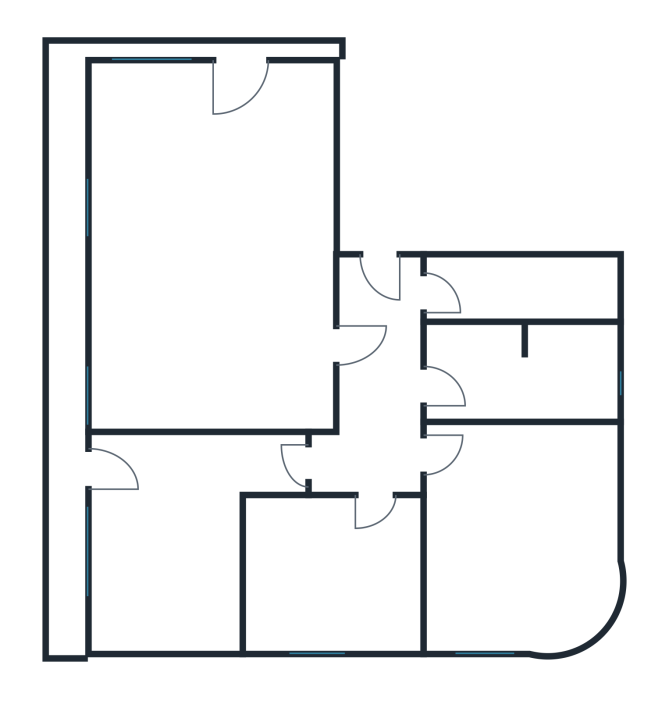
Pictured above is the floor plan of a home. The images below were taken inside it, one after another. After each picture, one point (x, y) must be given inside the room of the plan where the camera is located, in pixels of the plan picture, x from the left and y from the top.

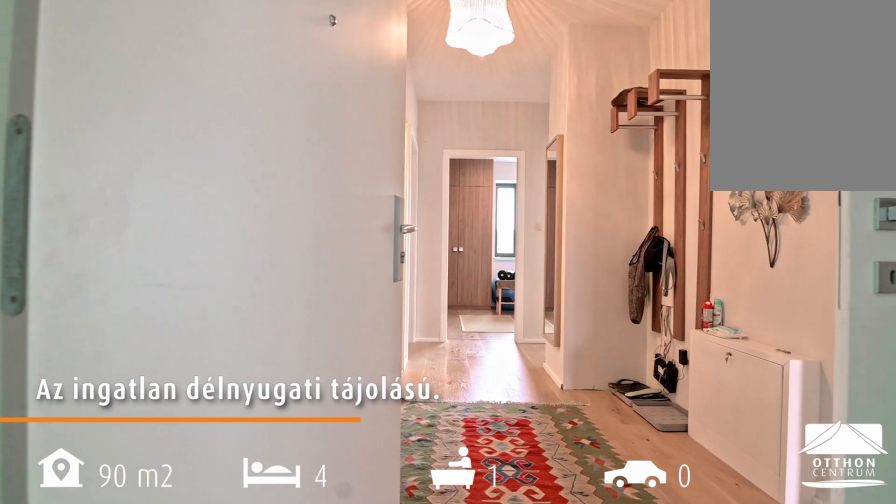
(386, 385)
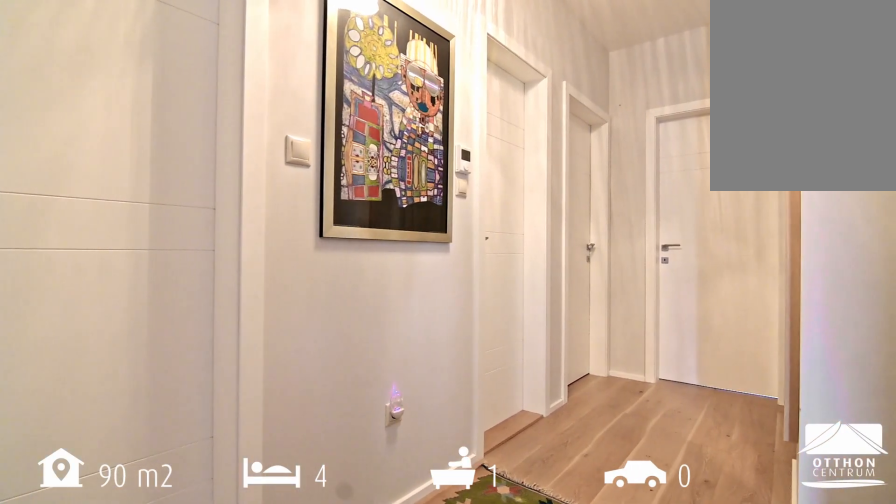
(387, 385)
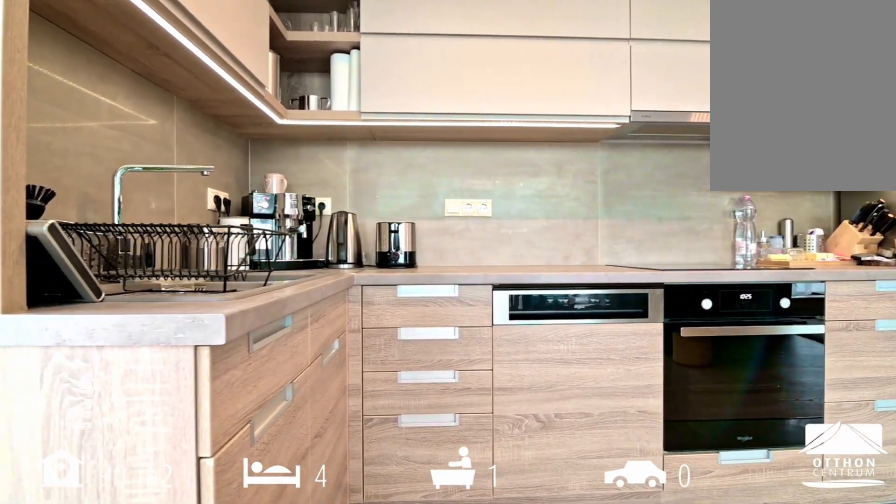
(205, 177)
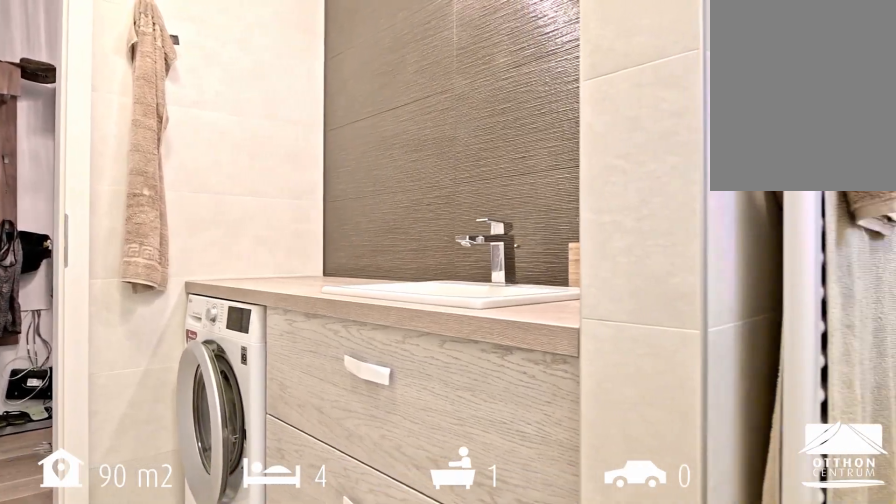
(521, 385)
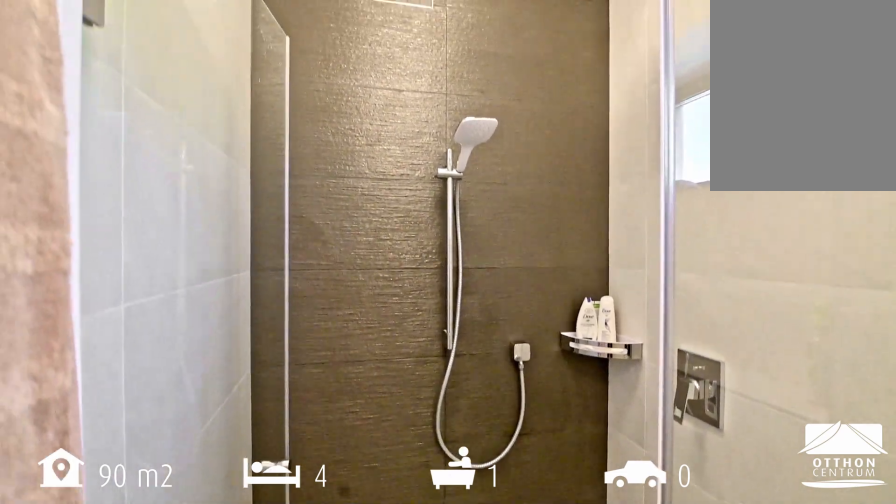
(522, 385)
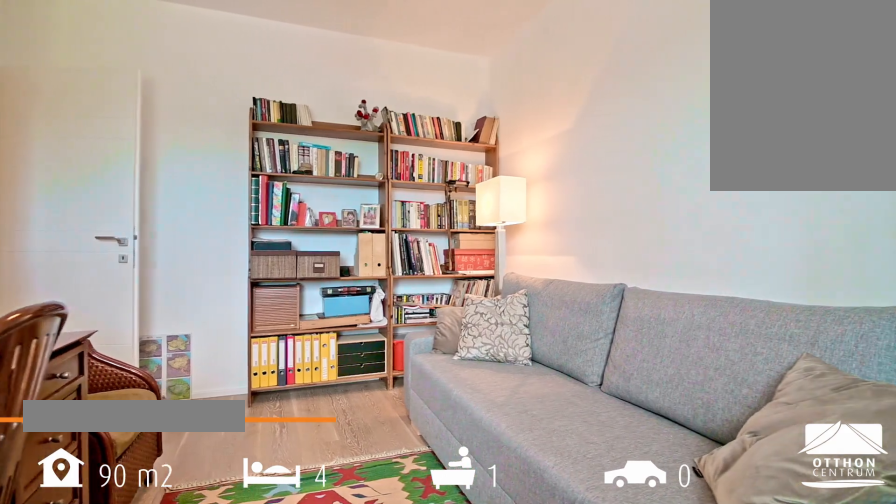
(521, 531)
